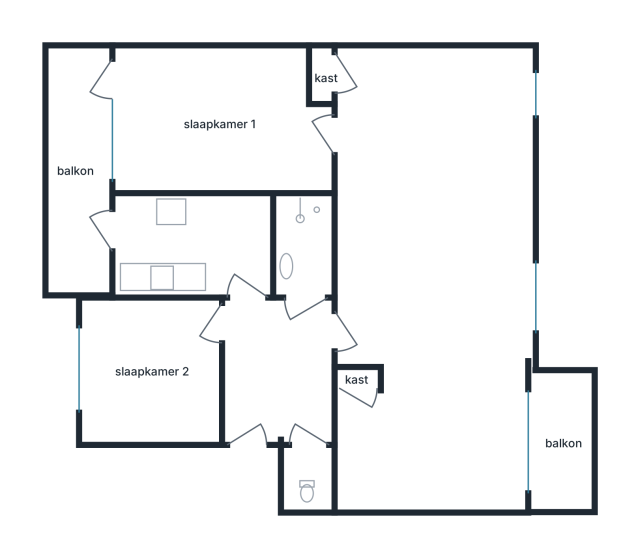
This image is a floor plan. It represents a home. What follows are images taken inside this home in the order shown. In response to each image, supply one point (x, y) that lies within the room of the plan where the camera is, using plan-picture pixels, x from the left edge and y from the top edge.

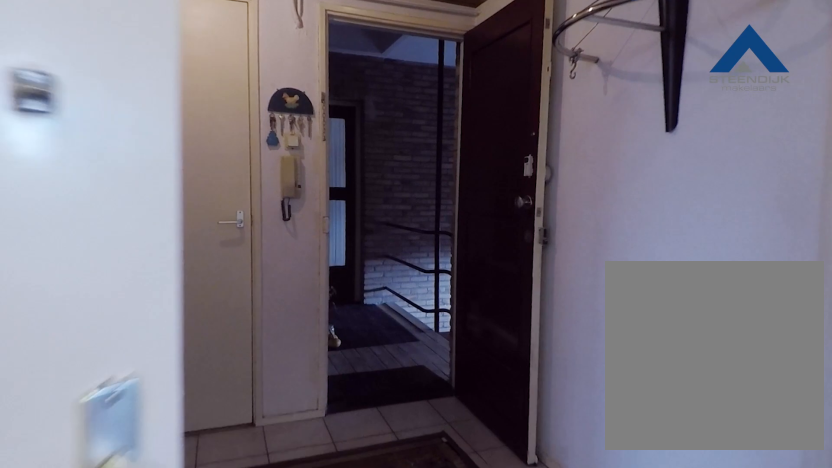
(278, 370)
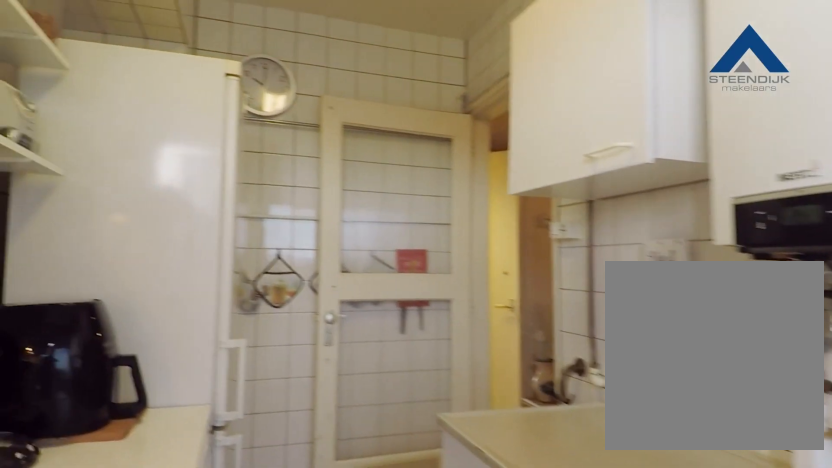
(197, 244)
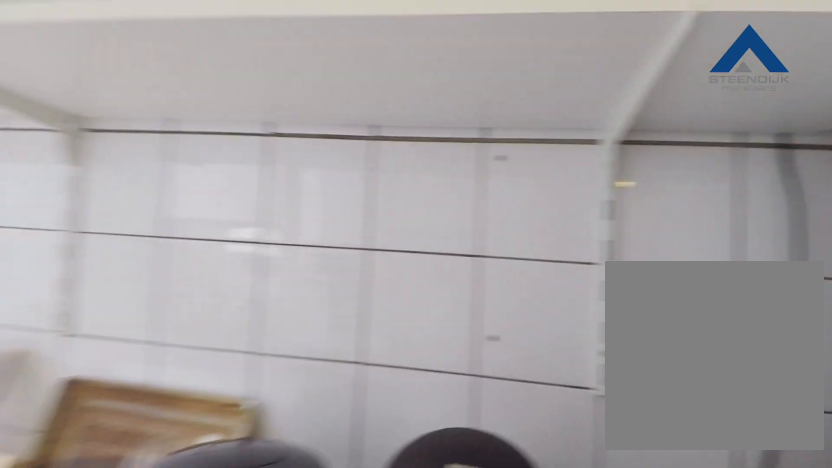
(197, 244)
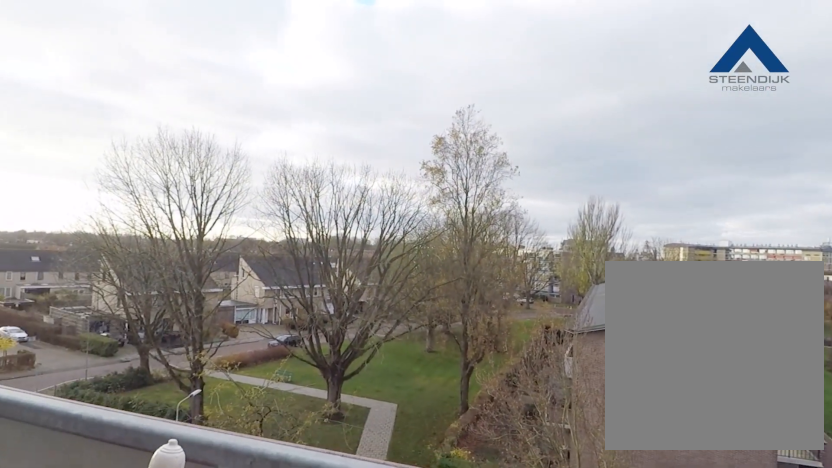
(561, 441)
